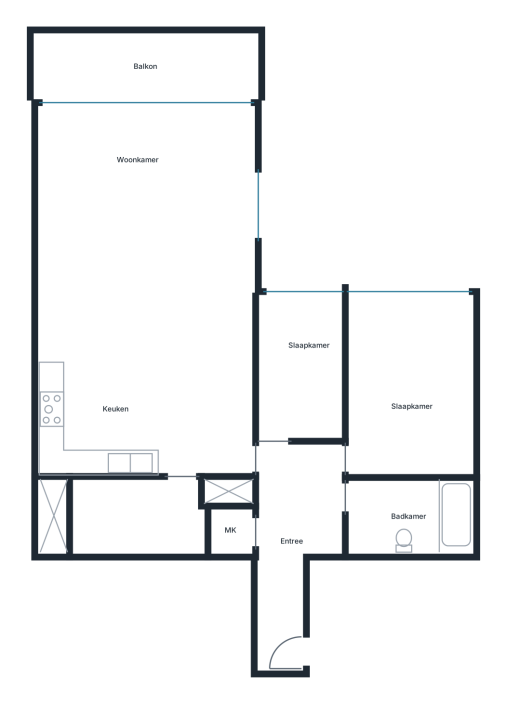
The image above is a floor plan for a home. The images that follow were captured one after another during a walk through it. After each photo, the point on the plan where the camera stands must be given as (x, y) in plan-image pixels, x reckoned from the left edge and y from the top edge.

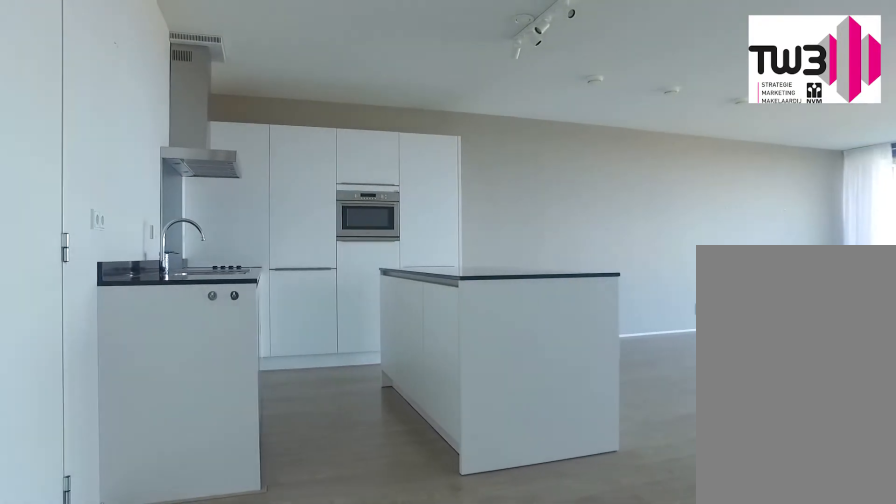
(234, 451)
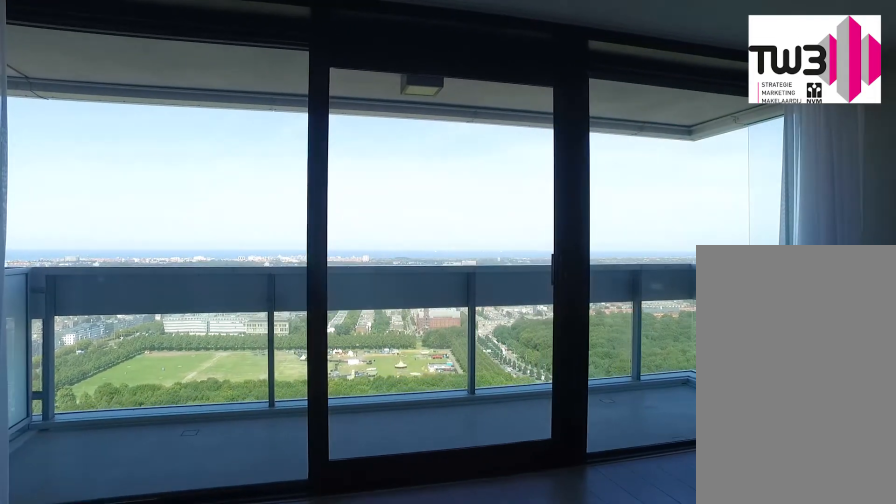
(80, 163)
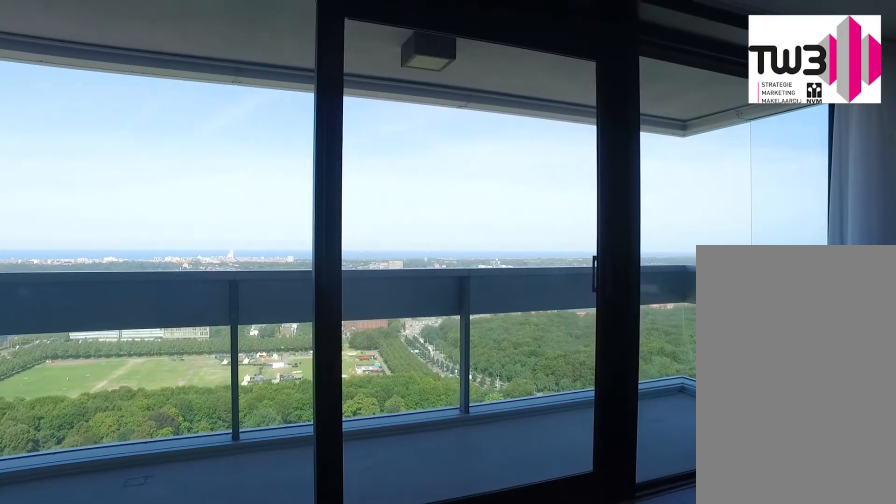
(80, 142)
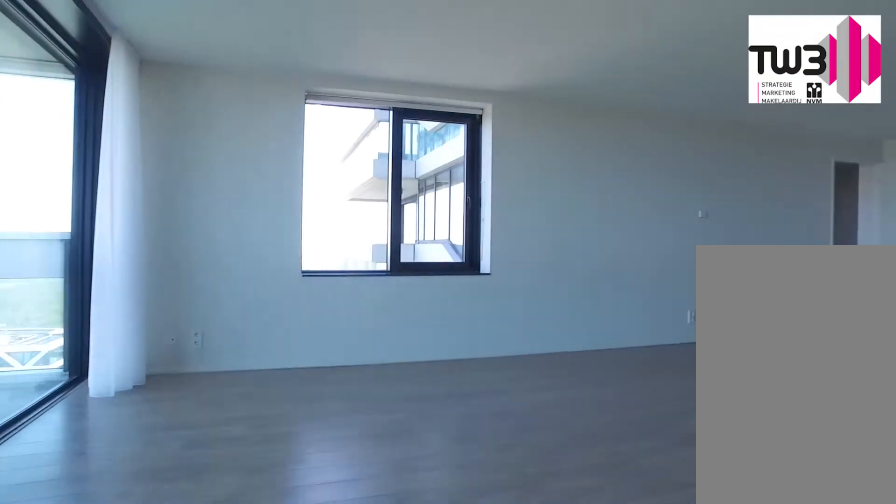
(118, 119)
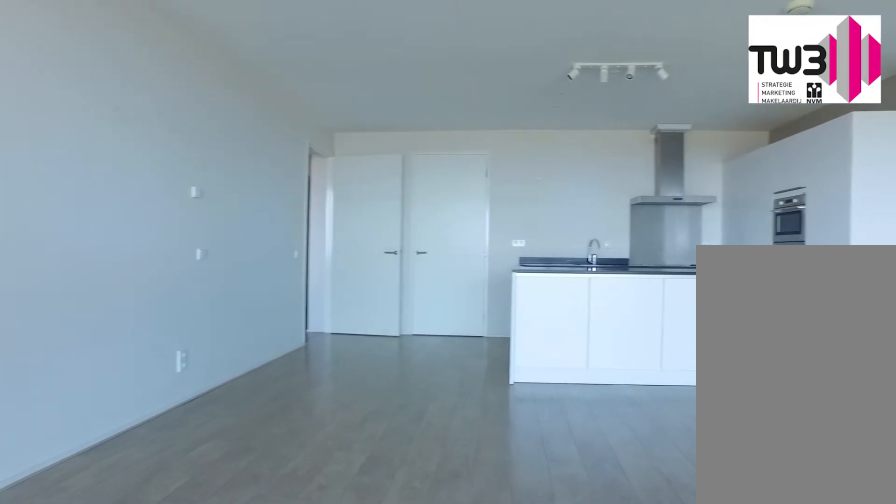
(150, 142)
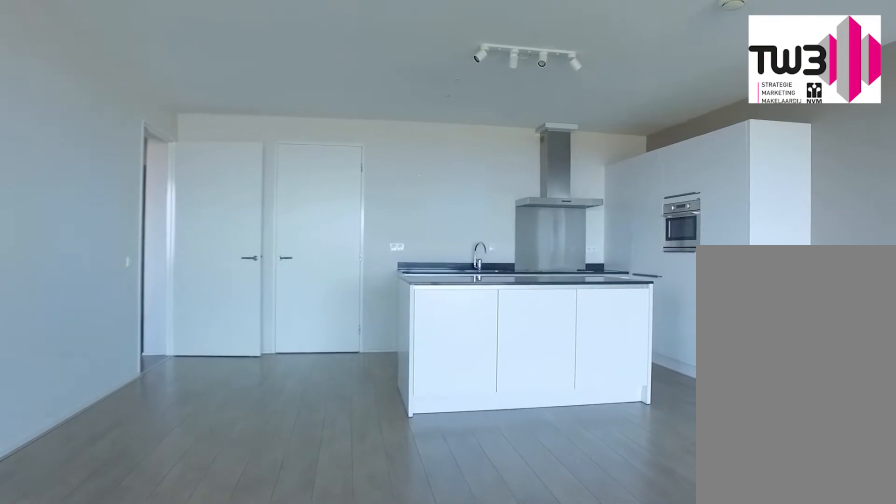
(176, 171)
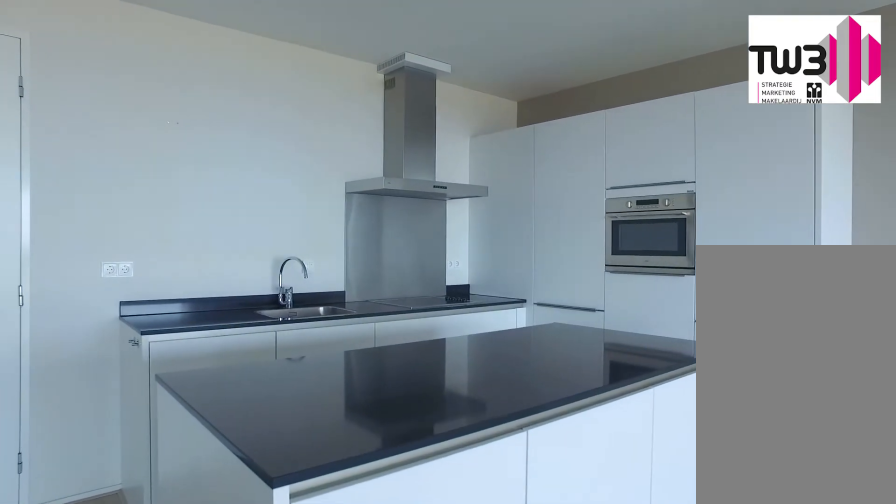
(213, 307)
